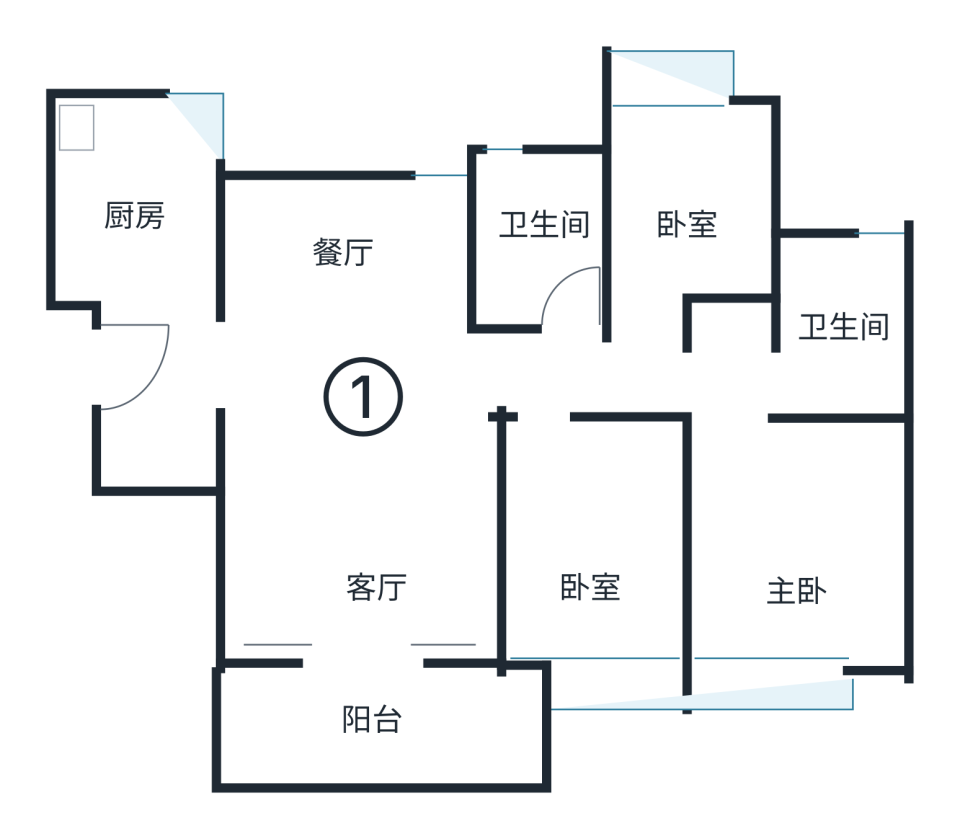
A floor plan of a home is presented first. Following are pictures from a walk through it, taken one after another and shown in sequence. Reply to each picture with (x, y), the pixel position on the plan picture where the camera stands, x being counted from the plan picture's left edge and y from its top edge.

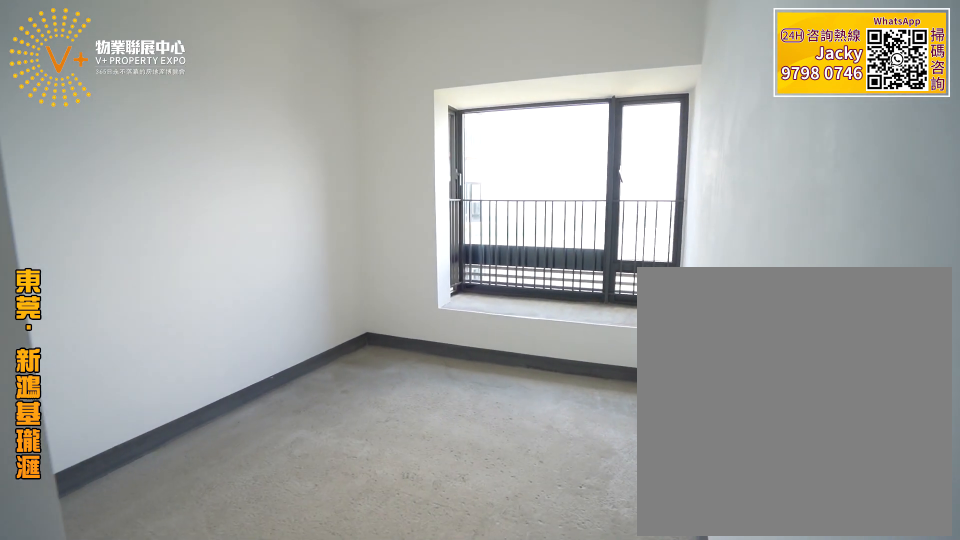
(730, 396)
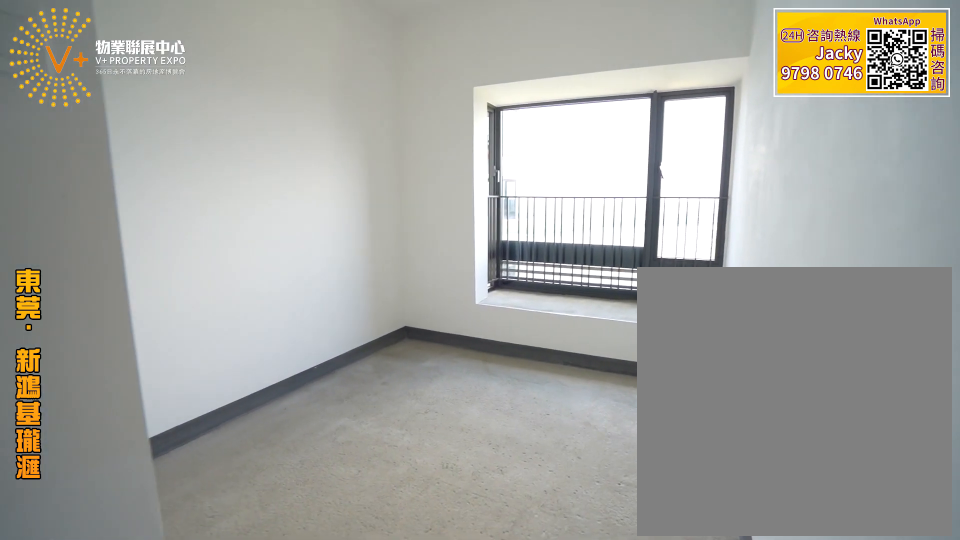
(731, 382)
